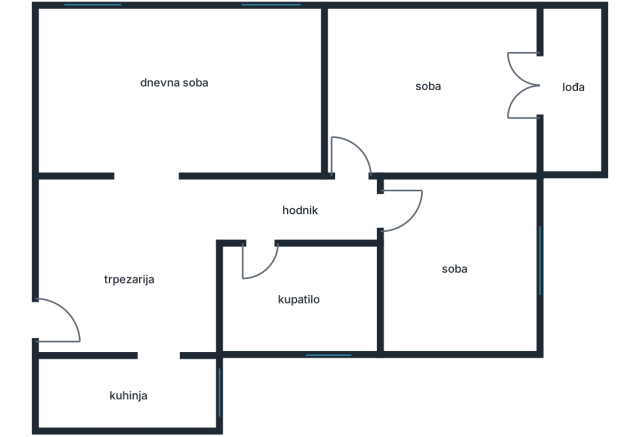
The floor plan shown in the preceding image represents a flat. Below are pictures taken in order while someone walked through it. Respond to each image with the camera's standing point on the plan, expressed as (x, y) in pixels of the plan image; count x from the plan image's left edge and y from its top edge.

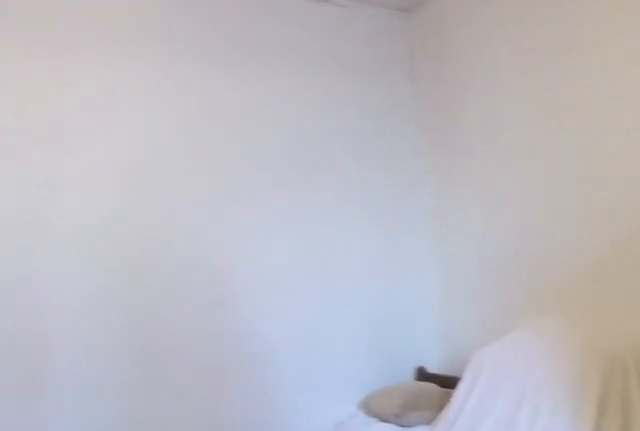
(456, 92)
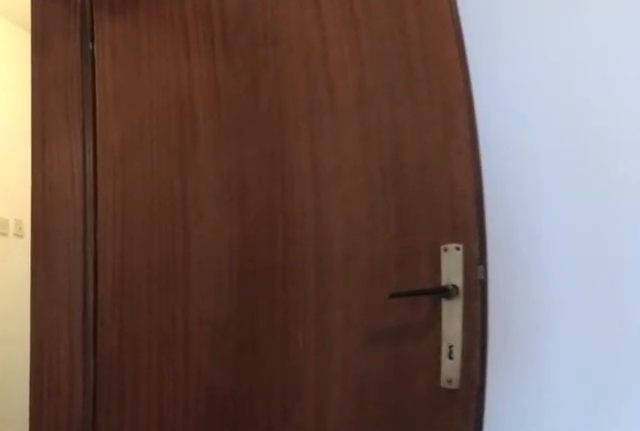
(395, 120)
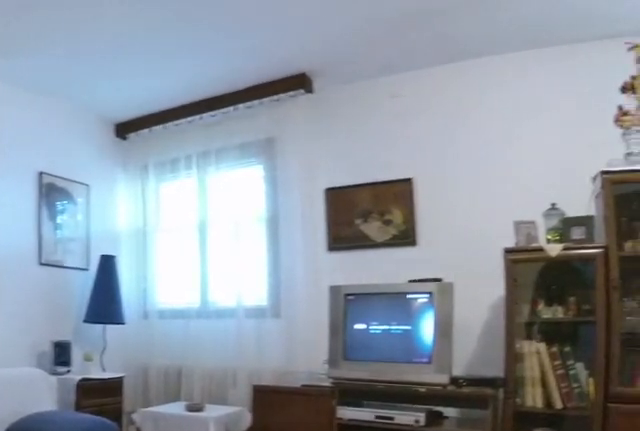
(173, 196)
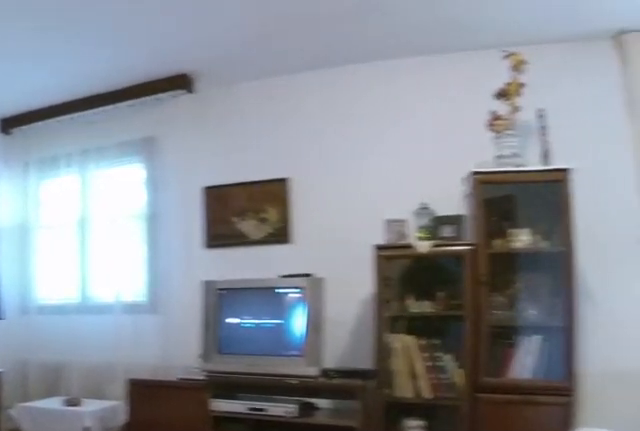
(169, 194)
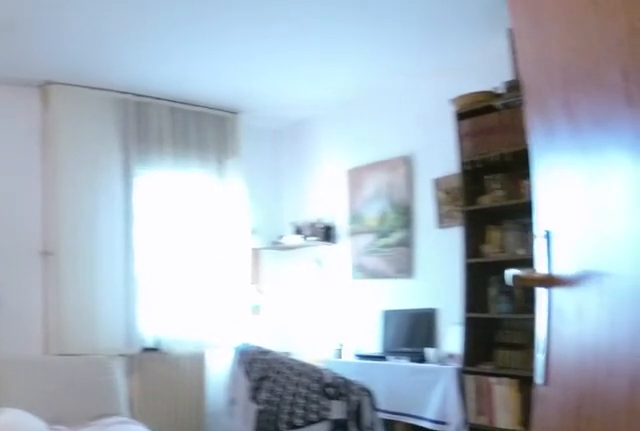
(166, 183)
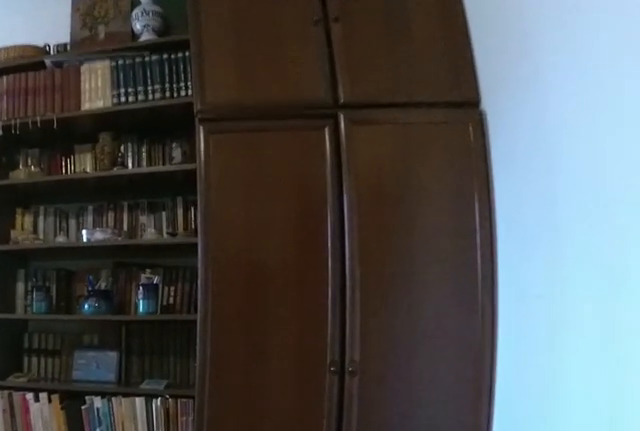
(204, 158)
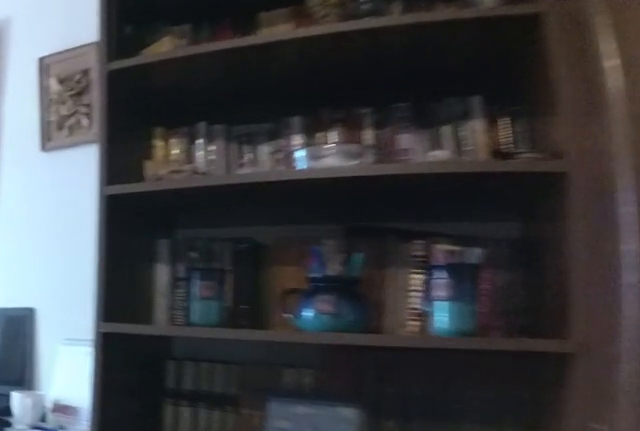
(252, 155)
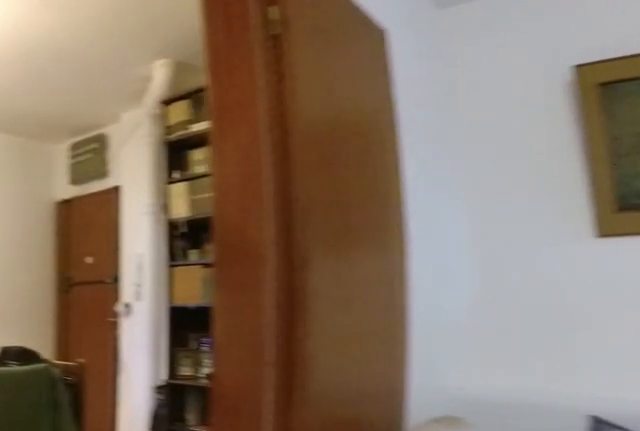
(186, 134)
